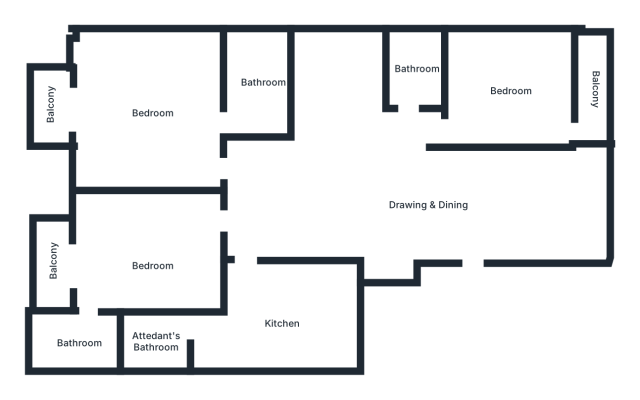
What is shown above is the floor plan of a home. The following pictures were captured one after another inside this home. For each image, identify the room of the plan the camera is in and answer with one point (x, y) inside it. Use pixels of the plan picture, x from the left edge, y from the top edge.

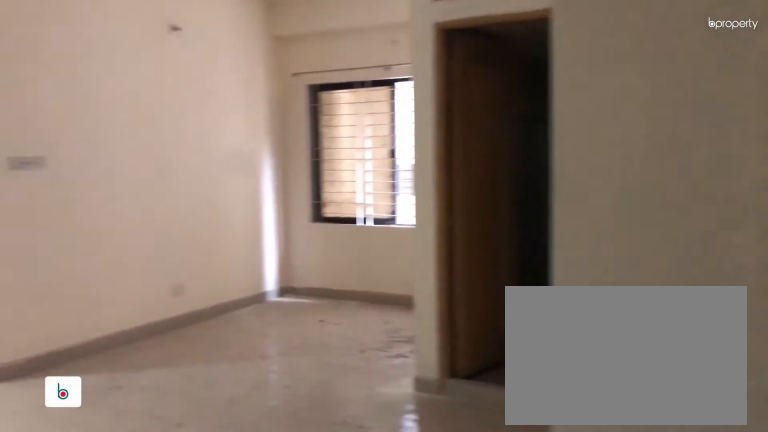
(444, 226)
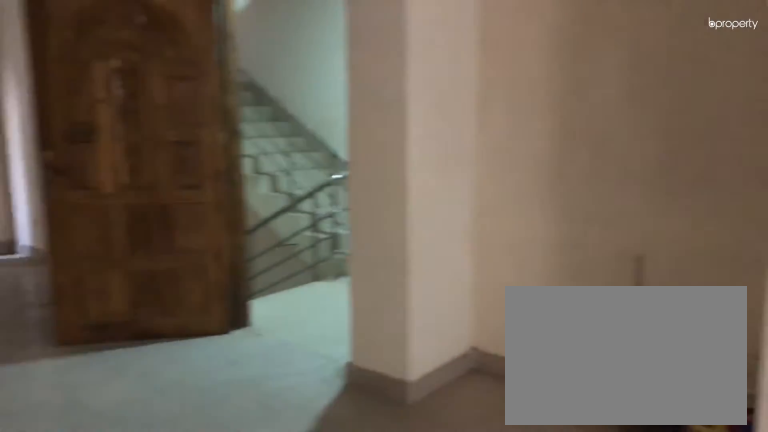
(338, 190)
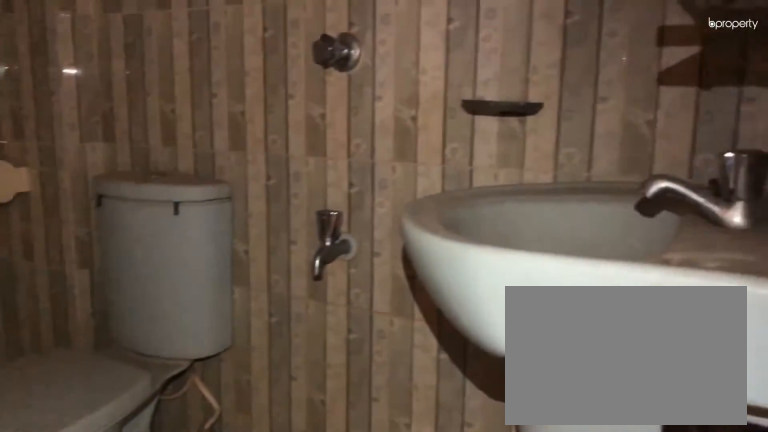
(416, 70)
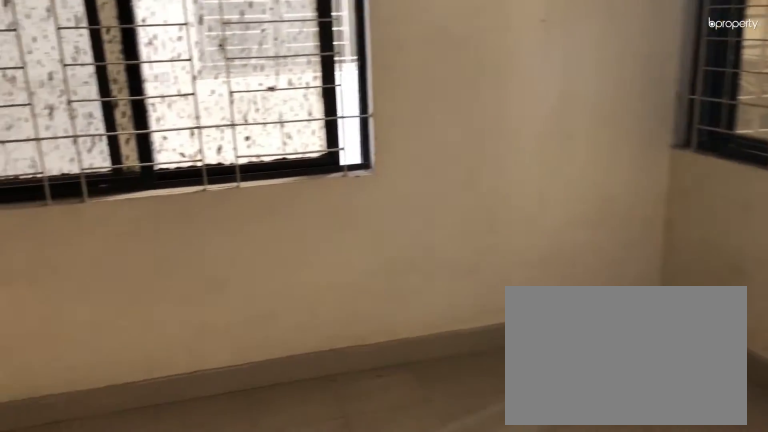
(508, 95)
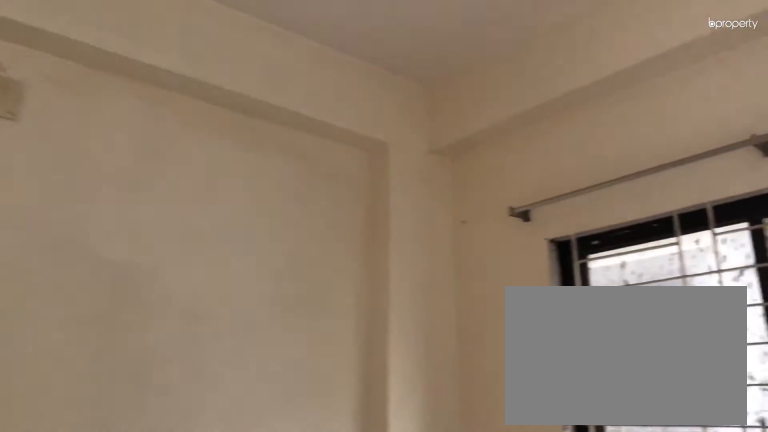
(508, 95)
